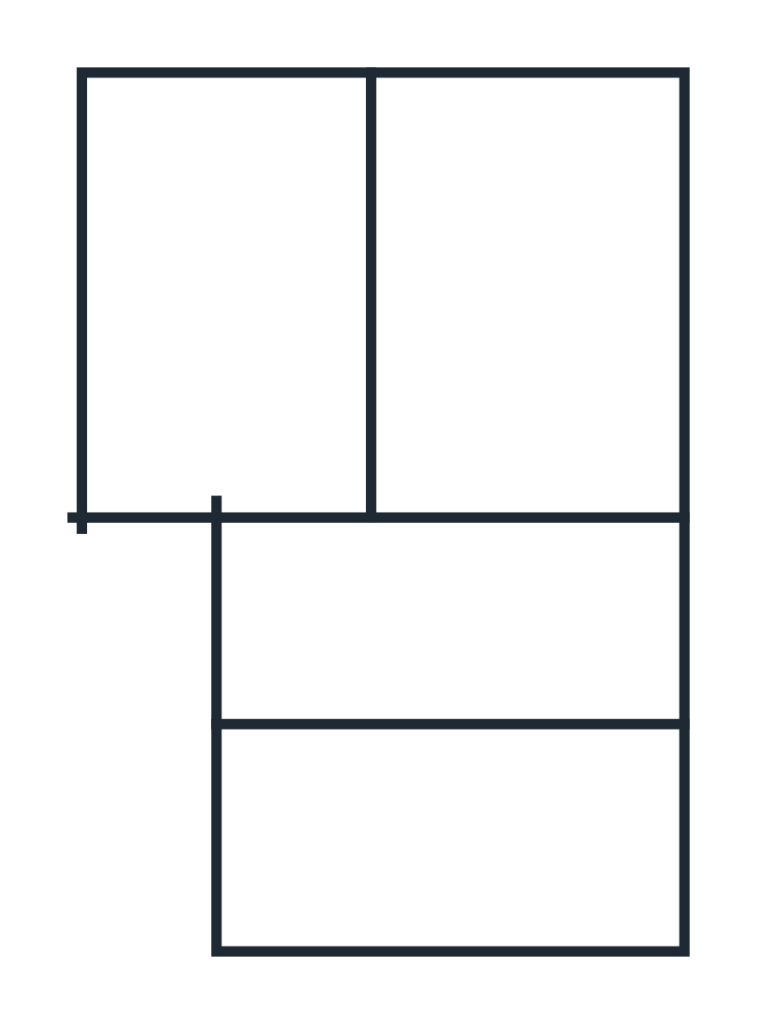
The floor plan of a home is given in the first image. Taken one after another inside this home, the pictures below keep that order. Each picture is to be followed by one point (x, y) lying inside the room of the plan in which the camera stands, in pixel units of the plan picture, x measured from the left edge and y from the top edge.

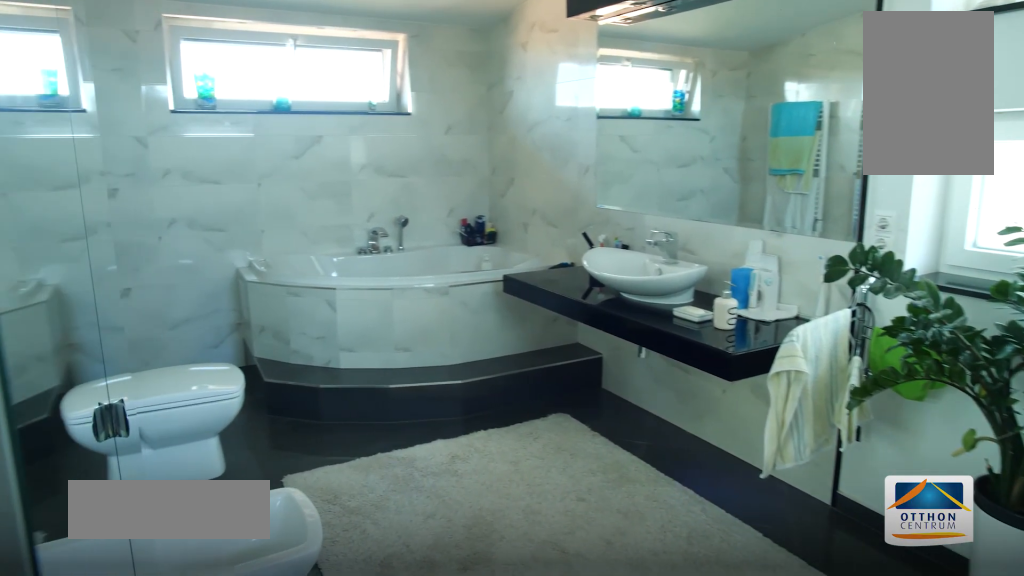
(451, 849)
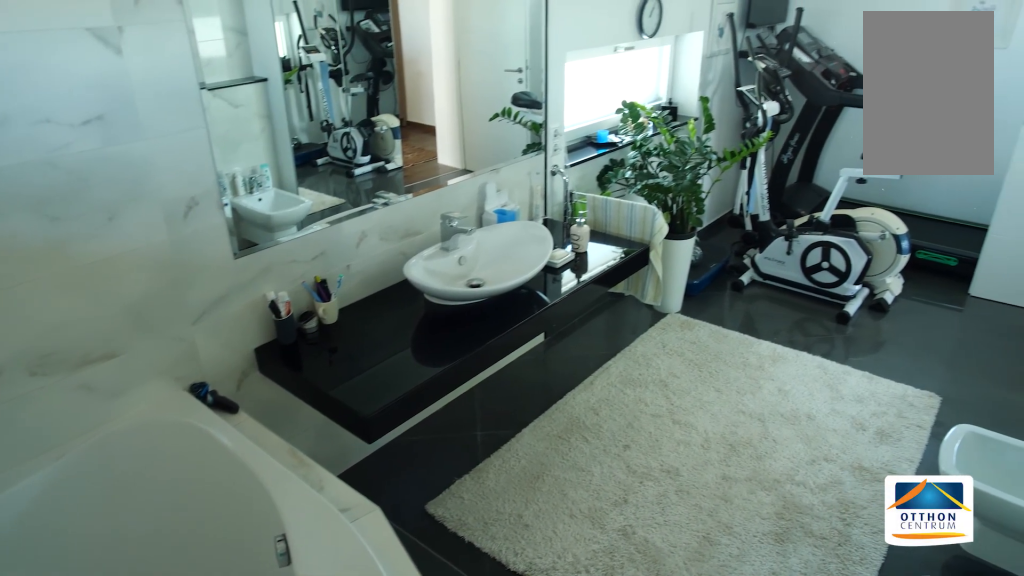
(451, 849)
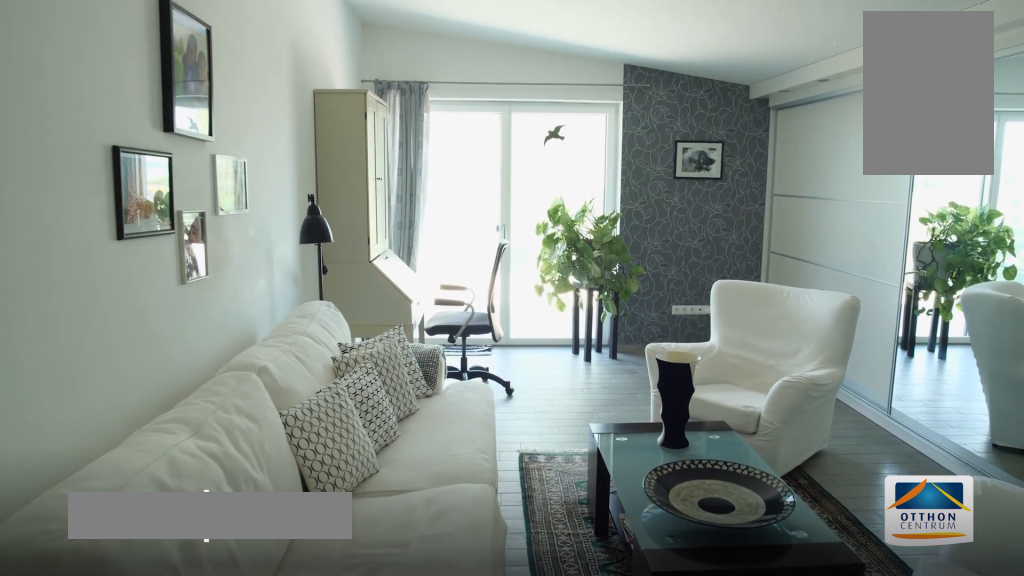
(525, 296)
